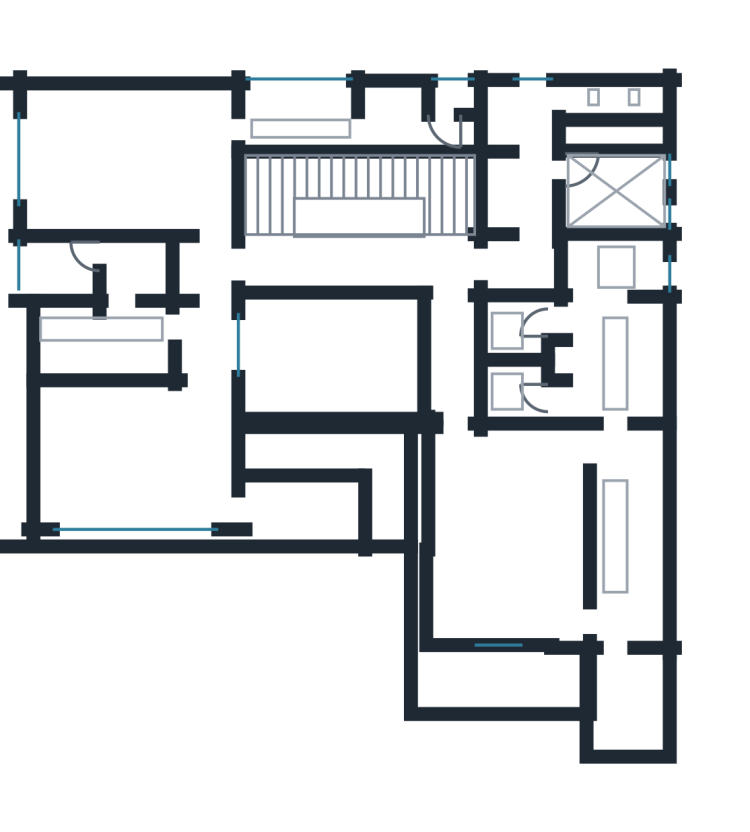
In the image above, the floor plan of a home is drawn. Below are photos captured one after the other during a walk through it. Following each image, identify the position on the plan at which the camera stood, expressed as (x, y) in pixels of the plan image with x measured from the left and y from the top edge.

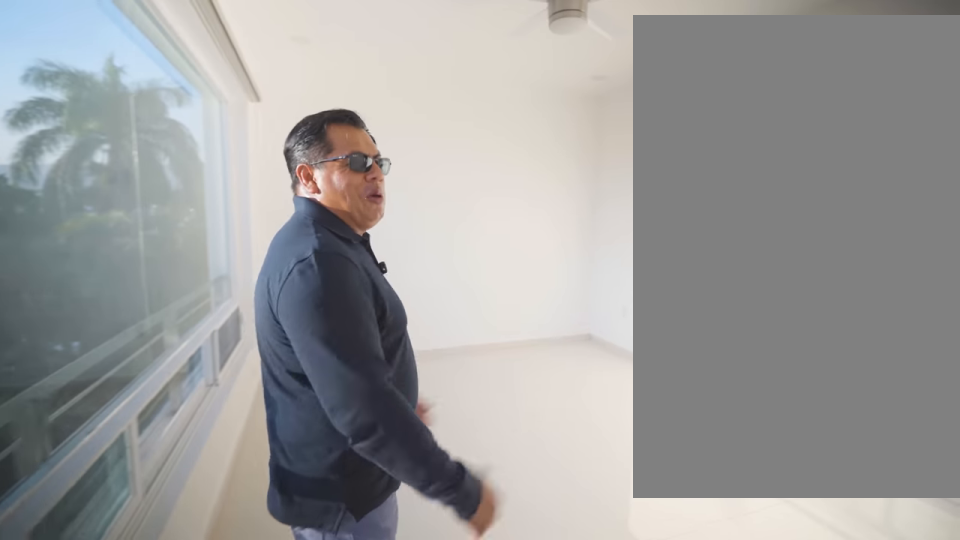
(207, 504)
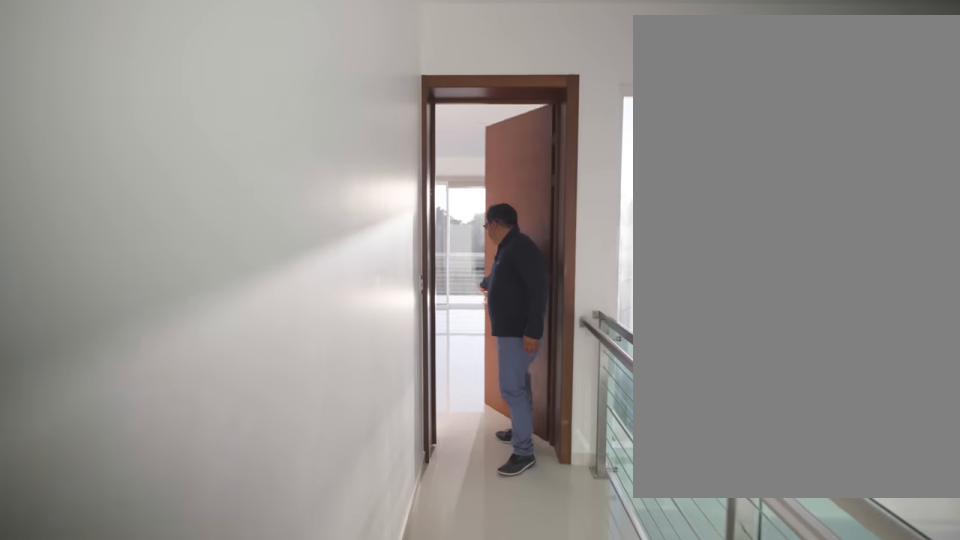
(456, 411)
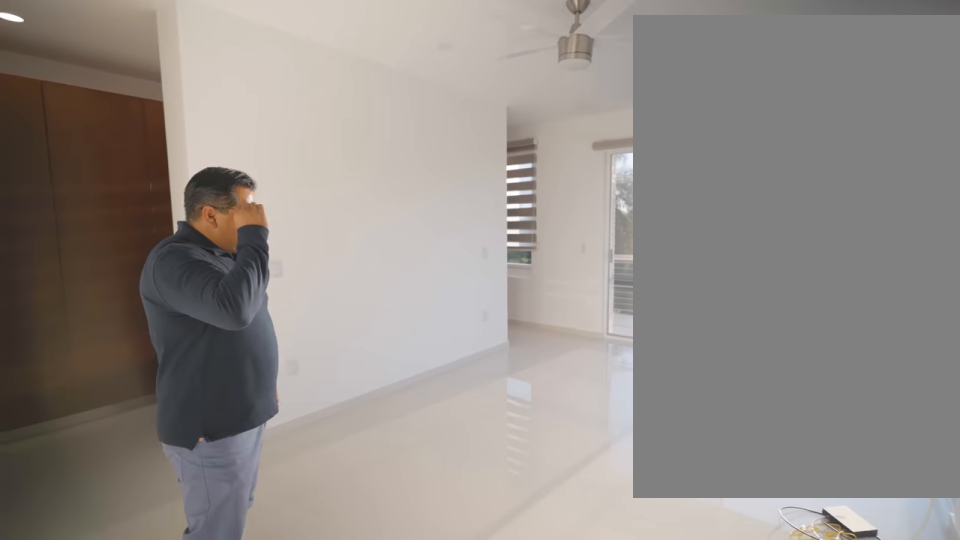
(457, 463)
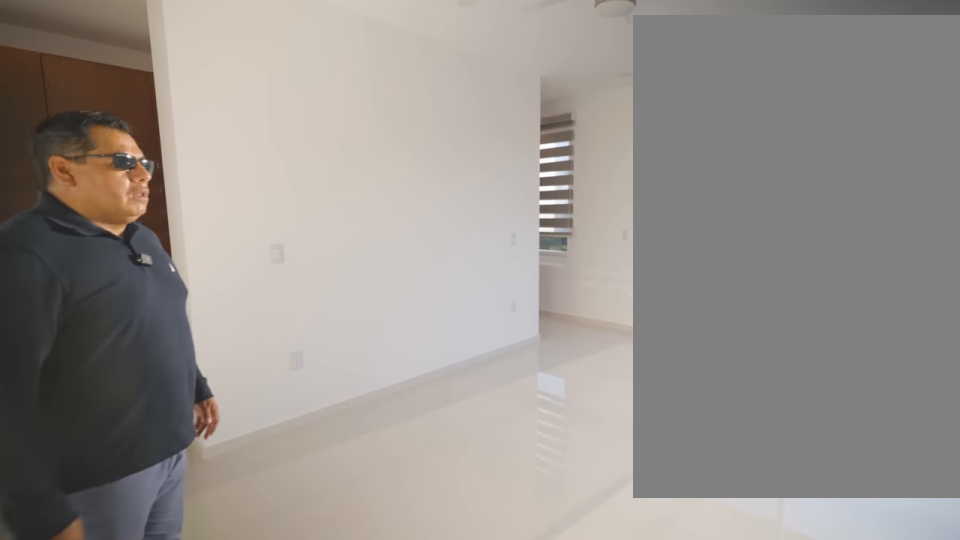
(463, 462)
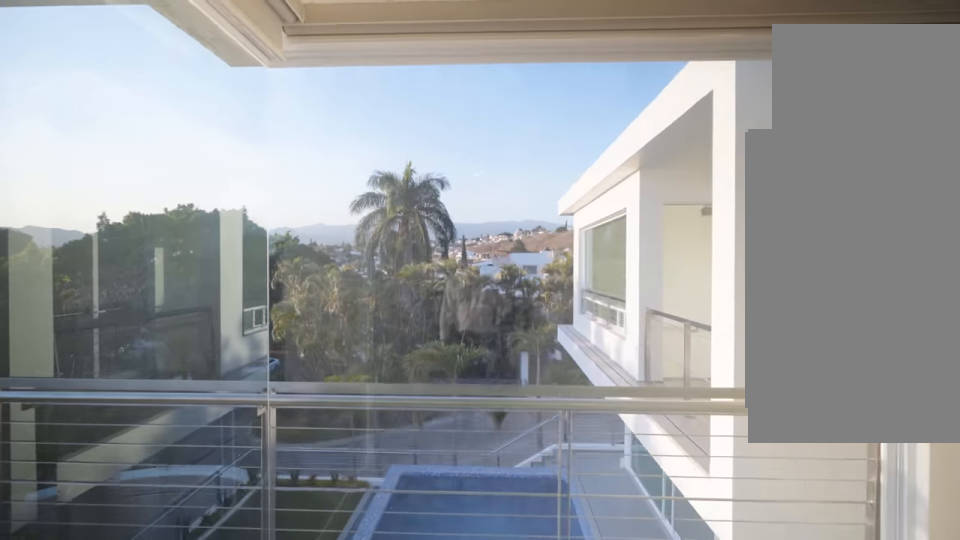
(477, 594)
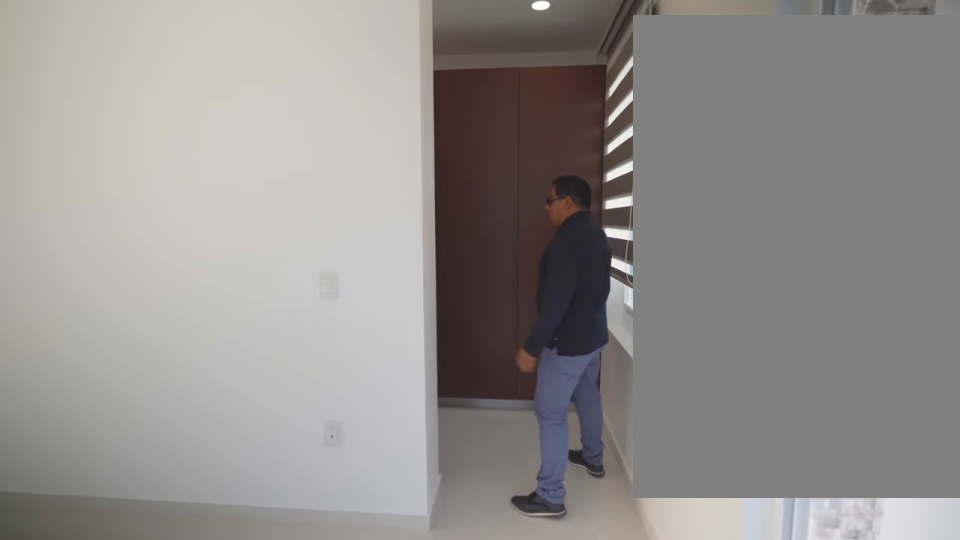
(531, 608)
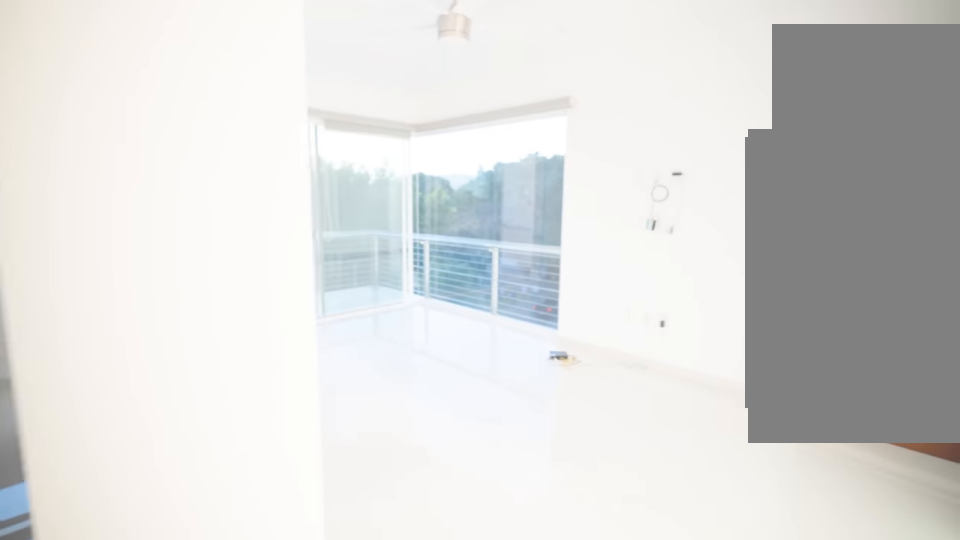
(568, 456)
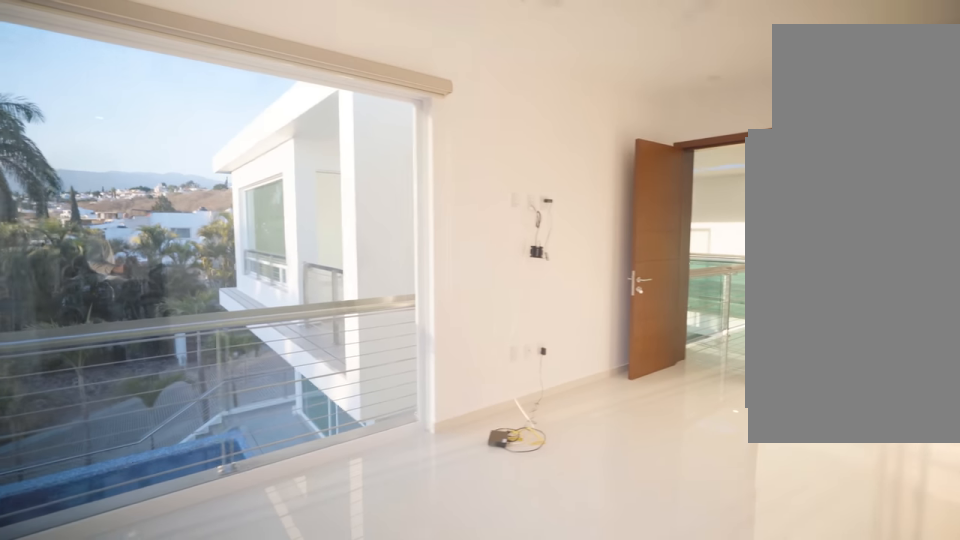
(532, 649)
